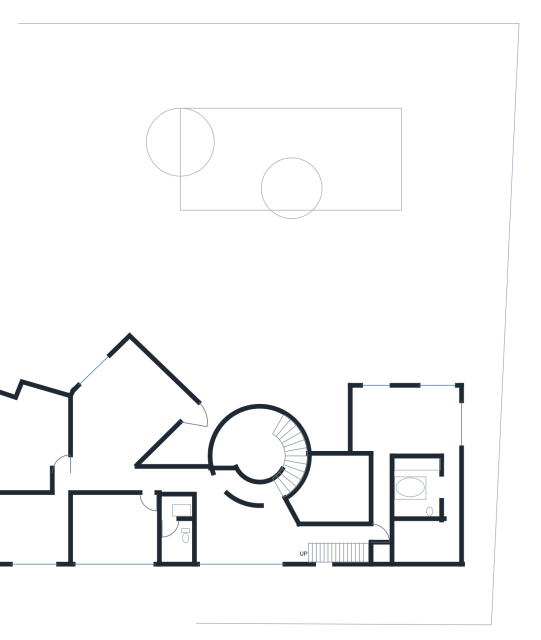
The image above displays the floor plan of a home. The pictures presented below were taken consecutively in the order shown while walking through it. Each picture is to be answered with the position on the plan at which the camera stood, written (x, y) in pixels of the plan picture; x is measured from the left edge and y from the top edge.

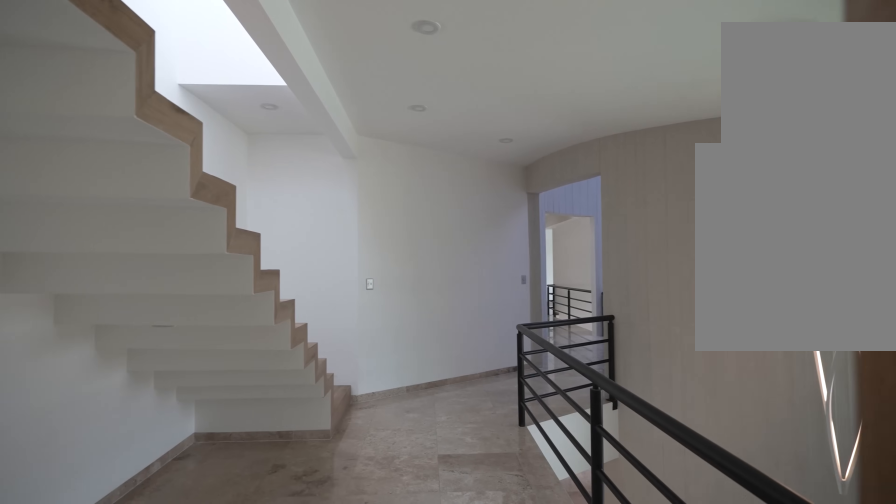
(374, 535)
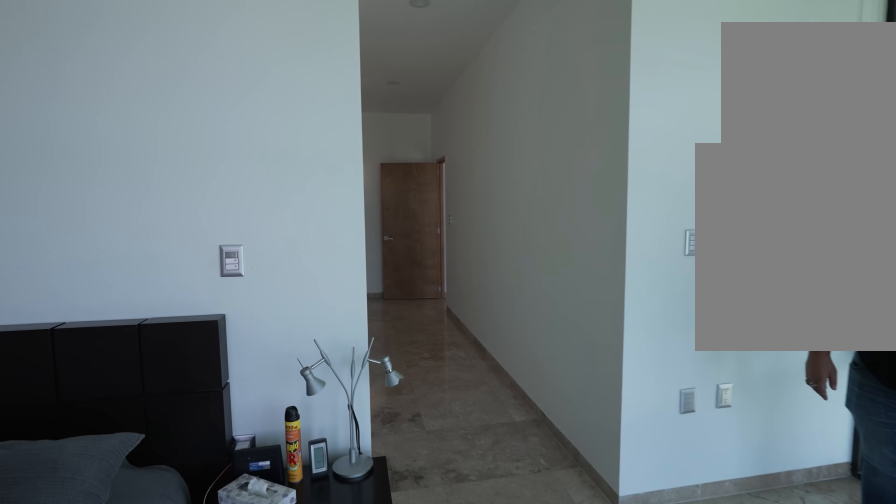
(381, 431)
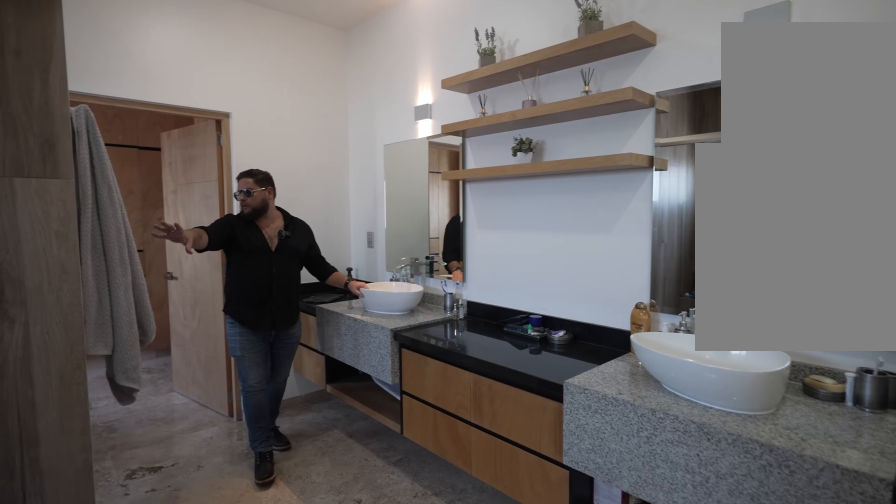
(448, 479)
